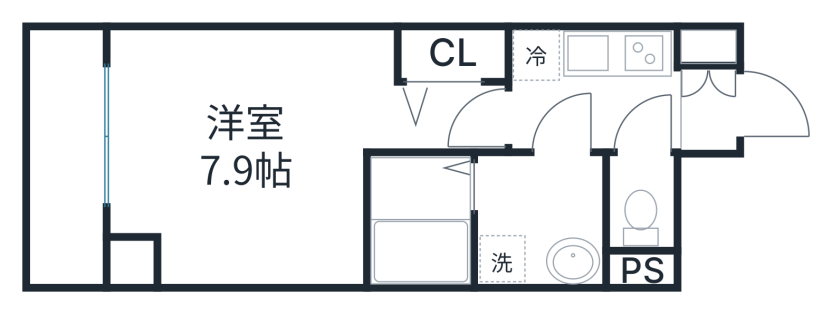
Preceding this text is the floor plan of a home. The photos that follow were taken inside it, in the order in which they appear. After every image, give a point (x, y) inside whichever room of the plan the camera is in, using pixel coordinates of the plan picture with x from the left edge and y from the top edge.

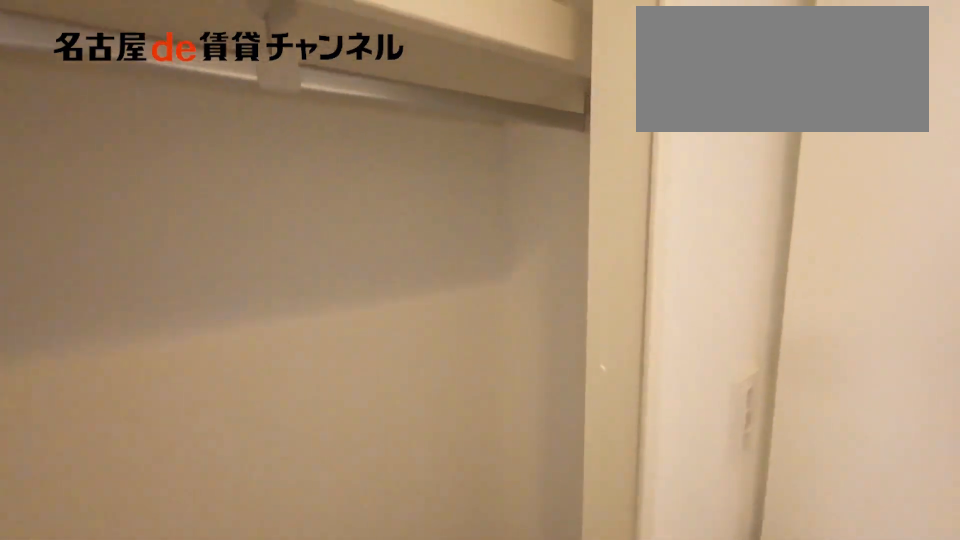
(453, 54)
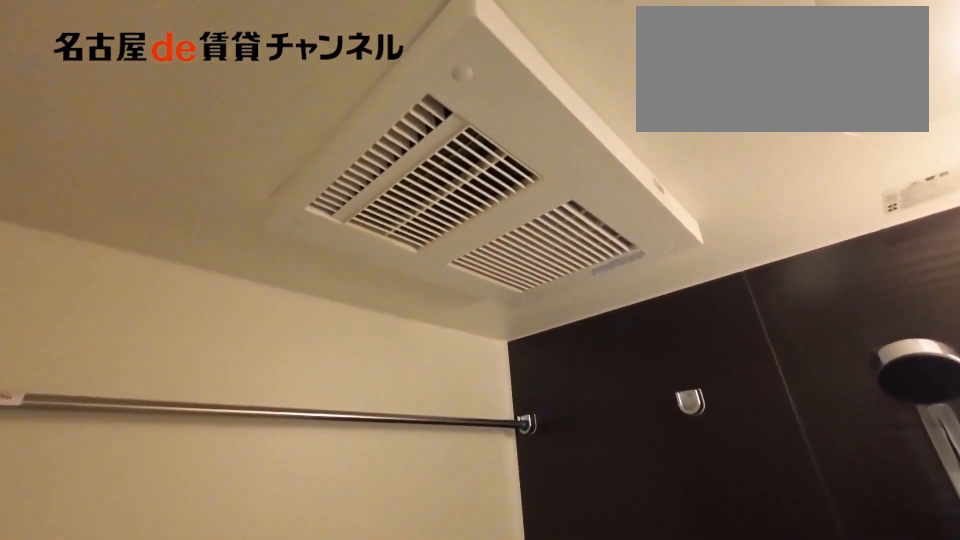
(421, 221)
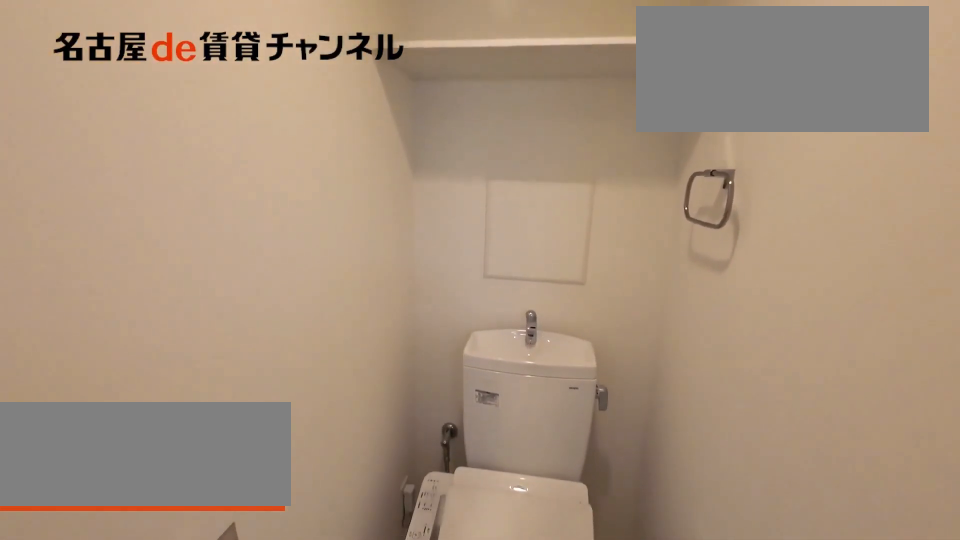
(640, 222)
